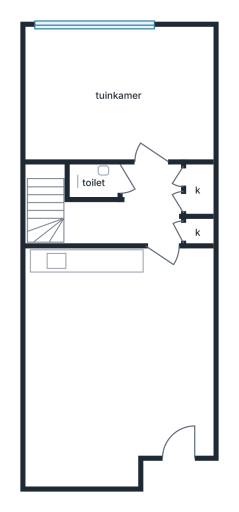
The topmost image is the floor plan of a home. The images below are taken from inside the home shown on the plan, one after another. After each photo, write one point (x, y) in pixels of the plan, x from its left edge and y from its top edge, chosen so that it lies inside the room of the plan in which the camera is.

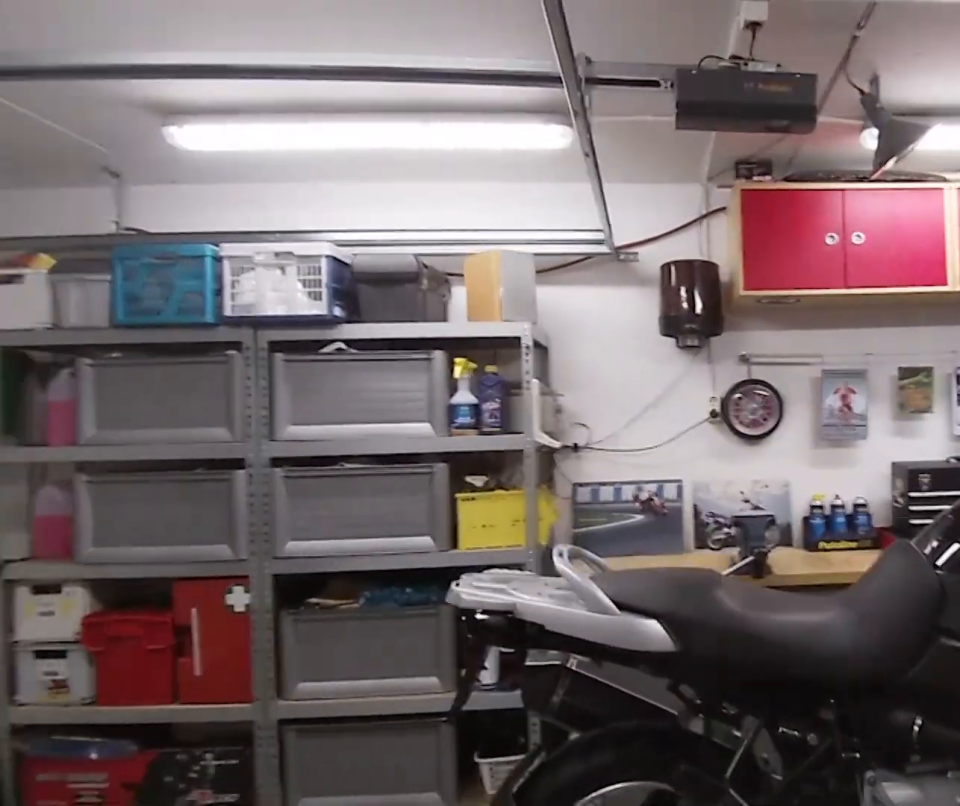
(46, 350)
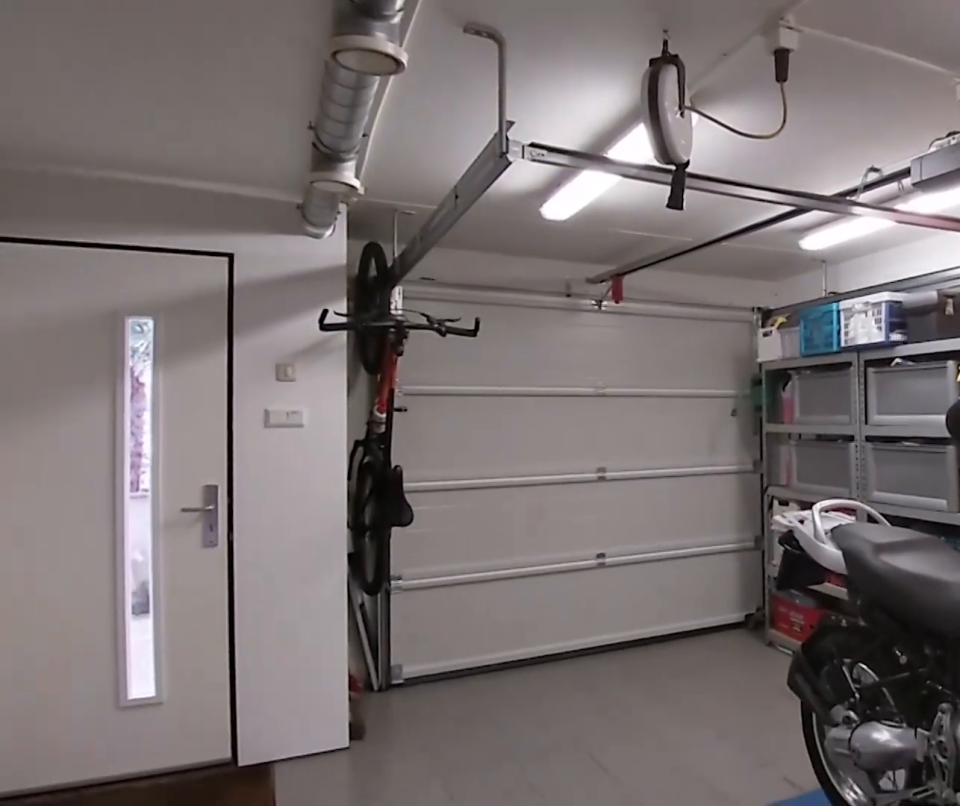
(46, 350)
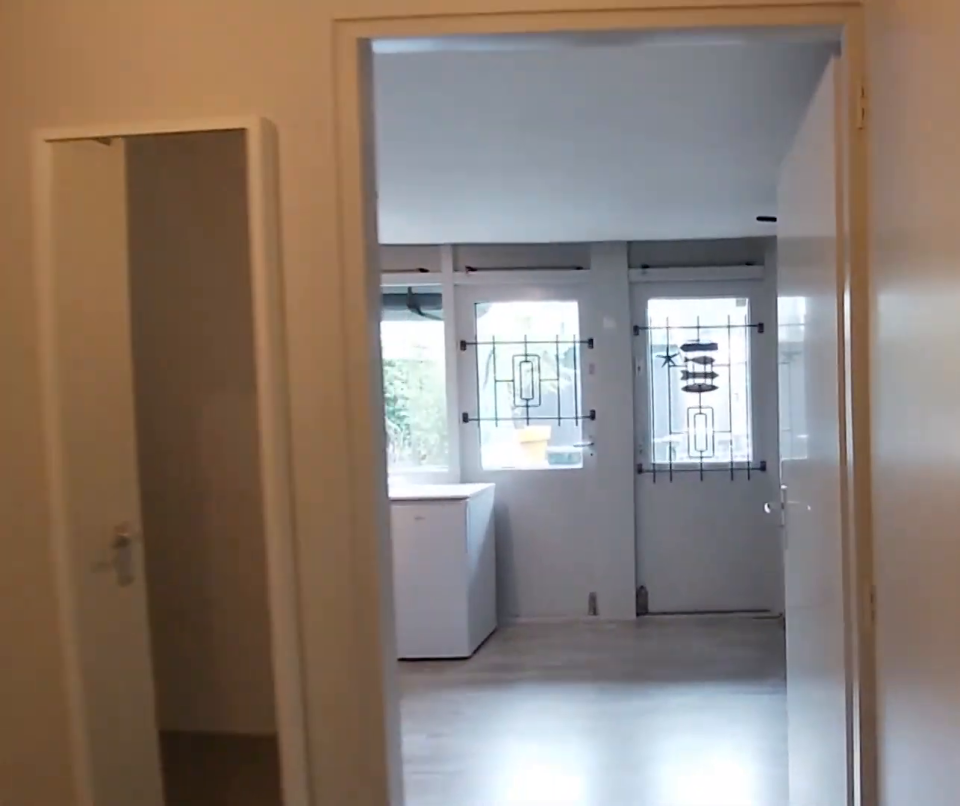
(136, 209)
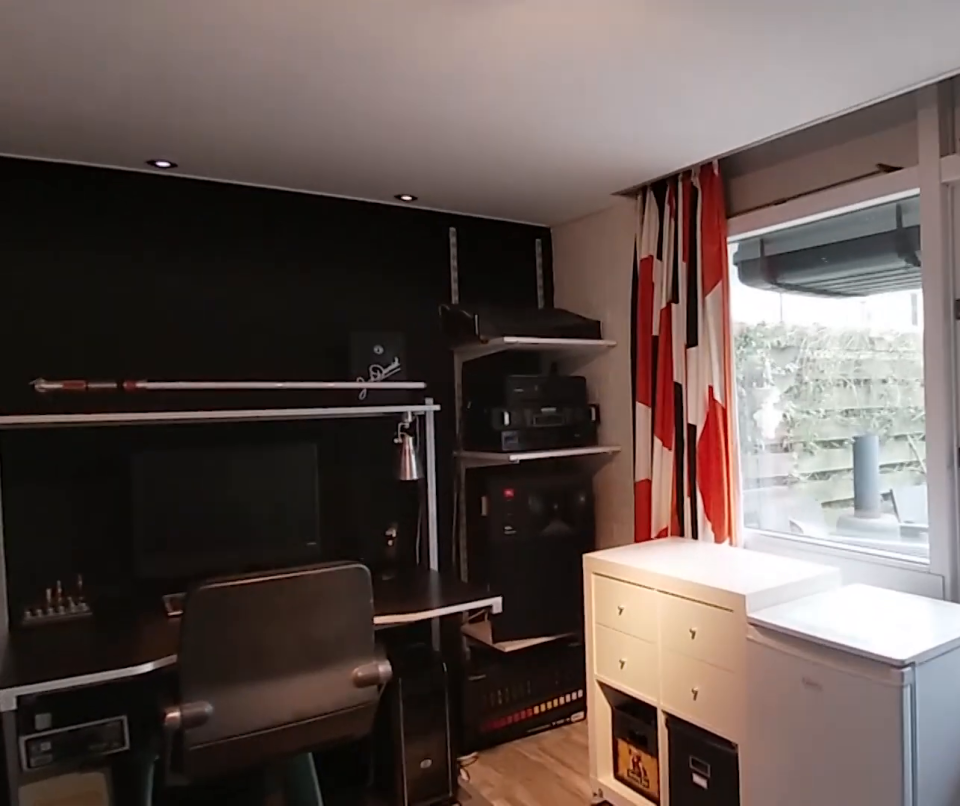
(120, 94)
